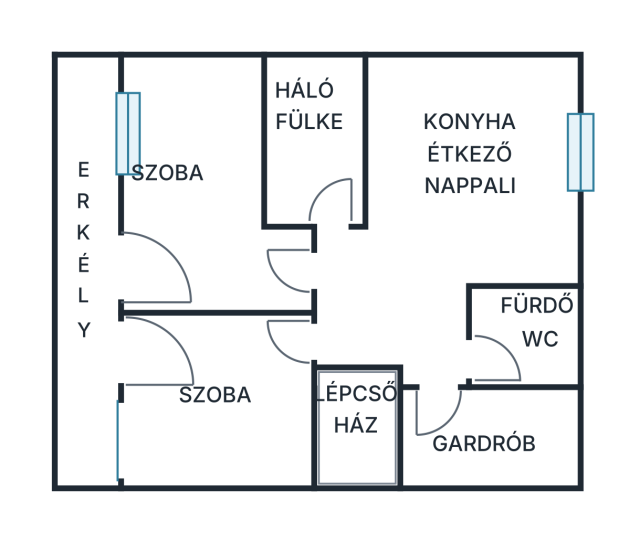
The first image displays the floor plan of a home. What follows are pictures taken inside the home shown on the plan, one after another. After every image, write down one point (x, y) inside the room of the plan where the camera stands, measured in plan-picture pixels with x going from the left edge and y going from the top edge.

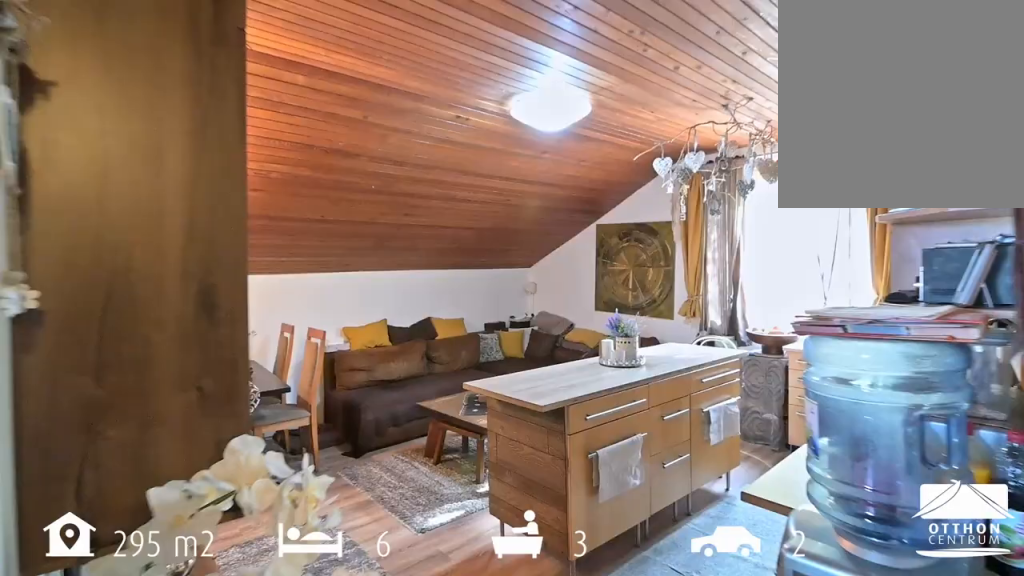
(469, 139)
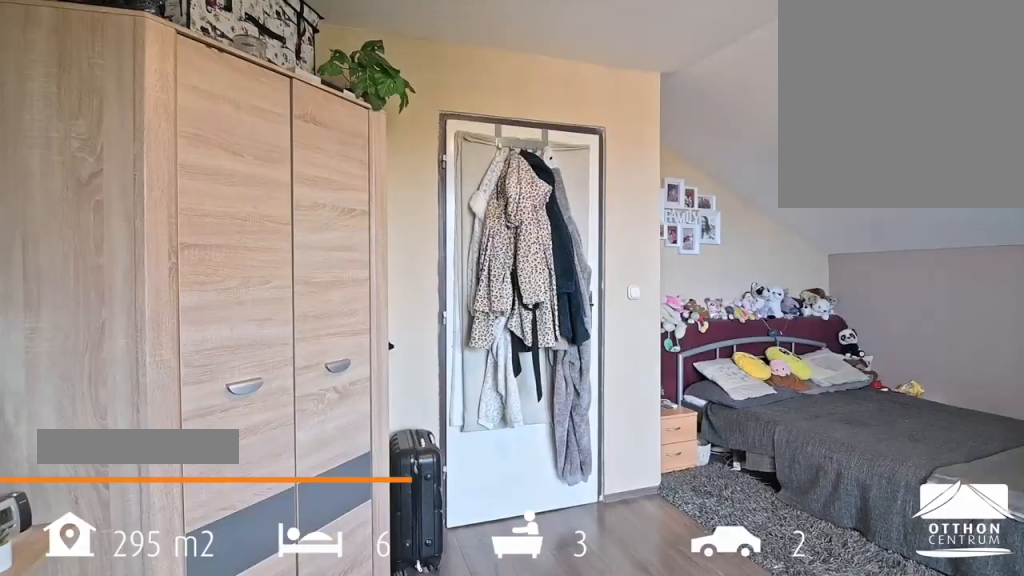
(206, 397)
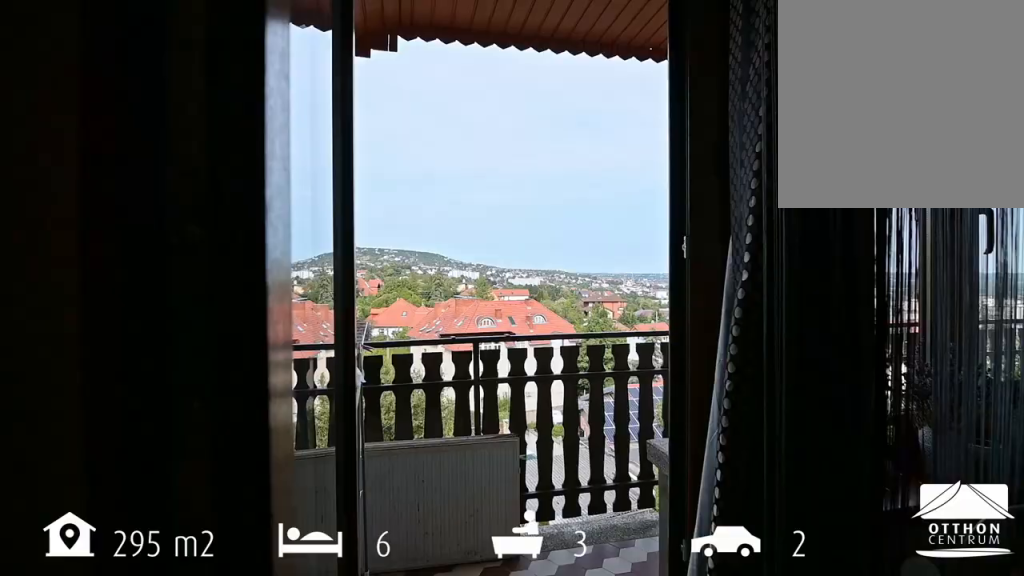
(206, 397)
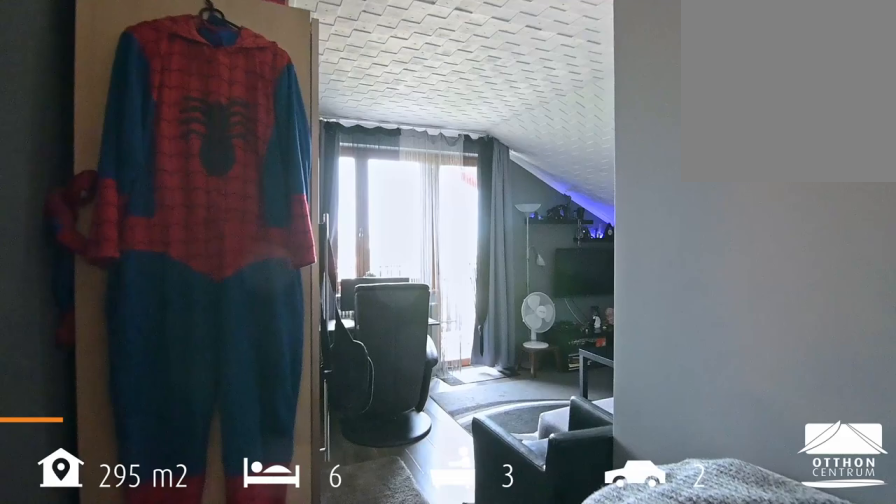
(203, 156)
